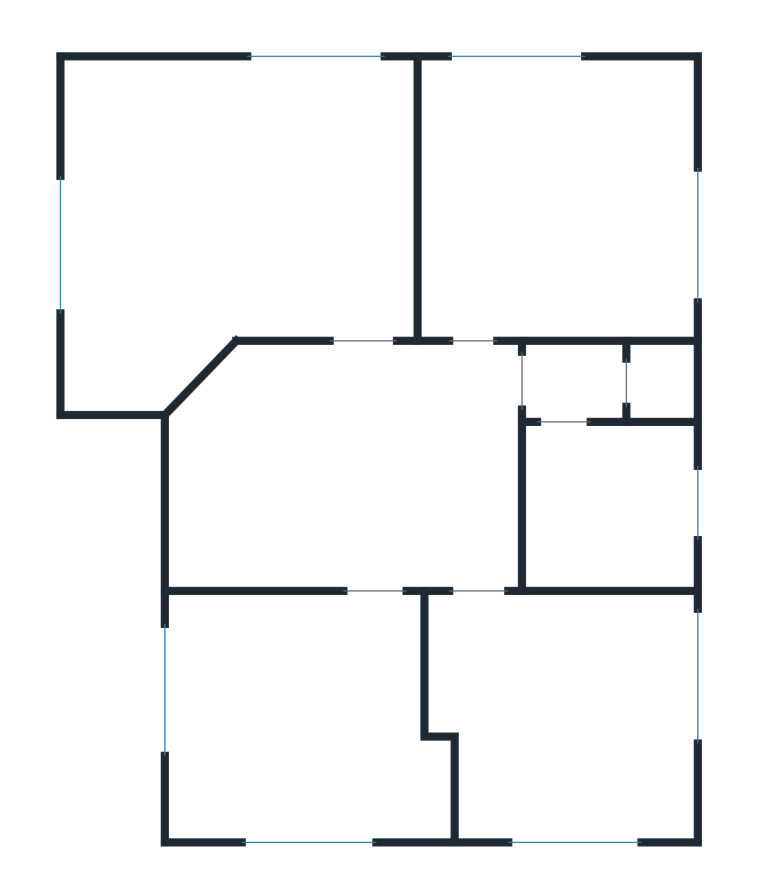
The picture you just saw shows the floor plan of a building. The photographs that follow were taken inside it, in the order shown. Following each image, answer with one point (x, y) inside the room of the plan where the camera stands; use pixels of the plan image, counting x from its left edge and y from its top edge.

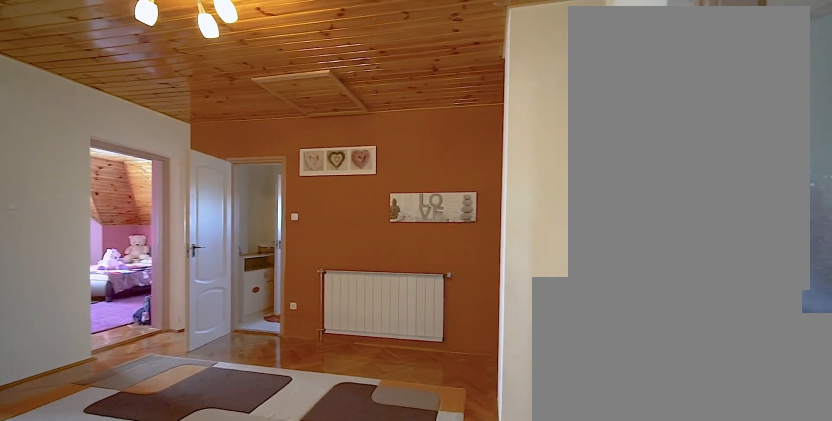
(423, 458)
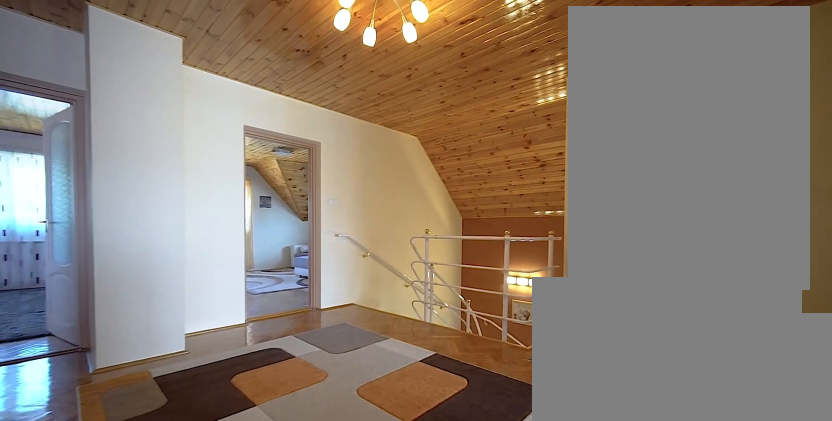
(423, 458)
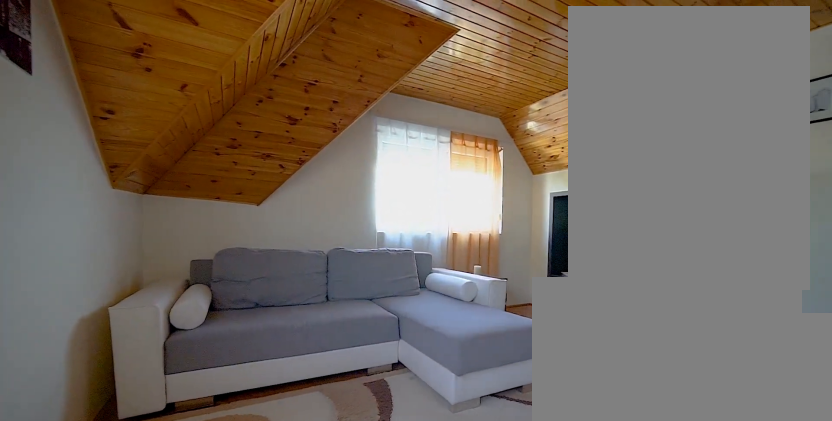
(298, 728)
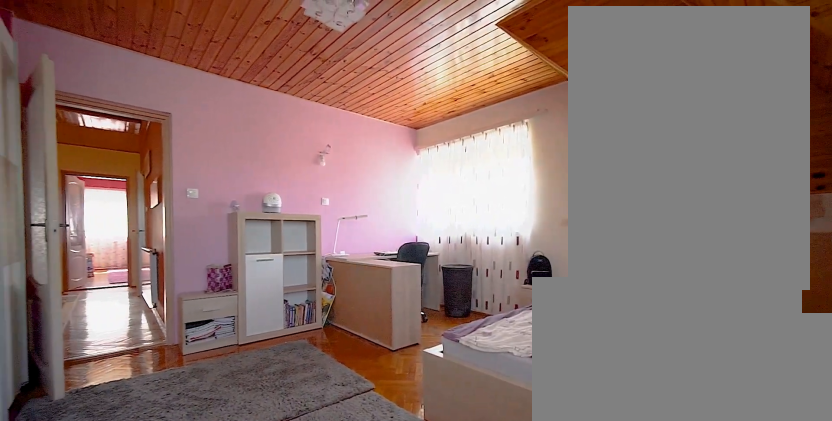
(575, 728)
